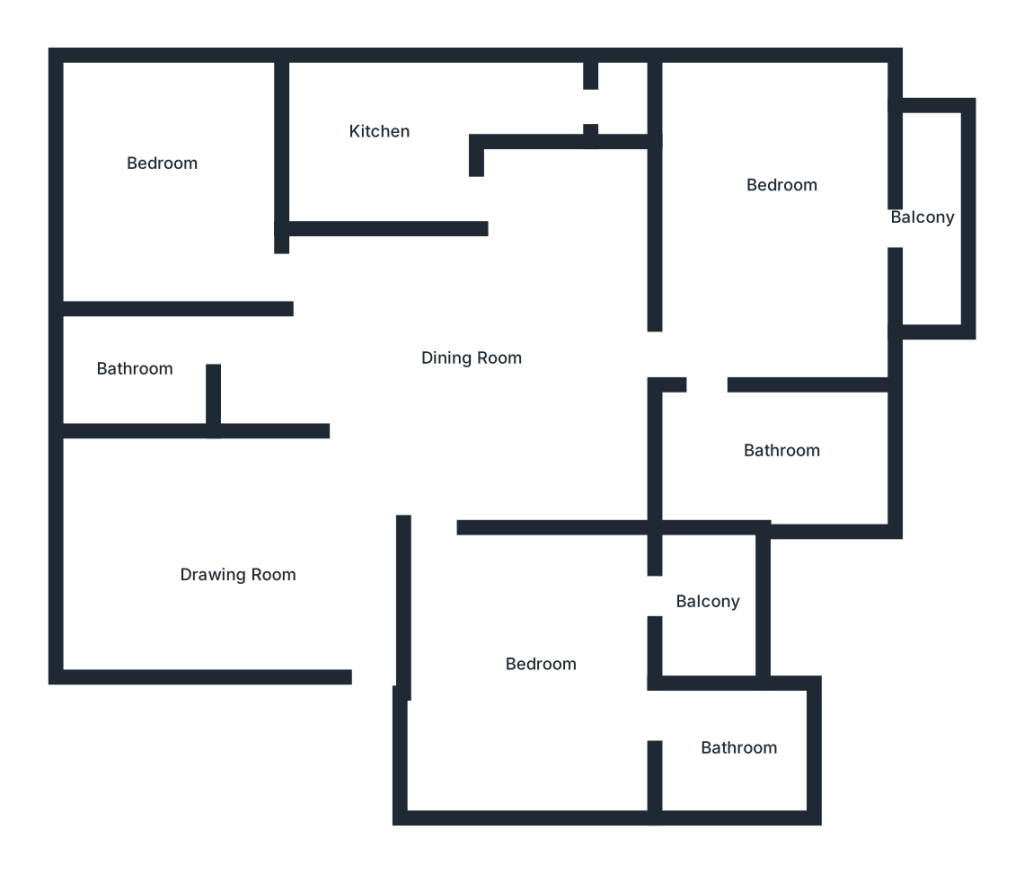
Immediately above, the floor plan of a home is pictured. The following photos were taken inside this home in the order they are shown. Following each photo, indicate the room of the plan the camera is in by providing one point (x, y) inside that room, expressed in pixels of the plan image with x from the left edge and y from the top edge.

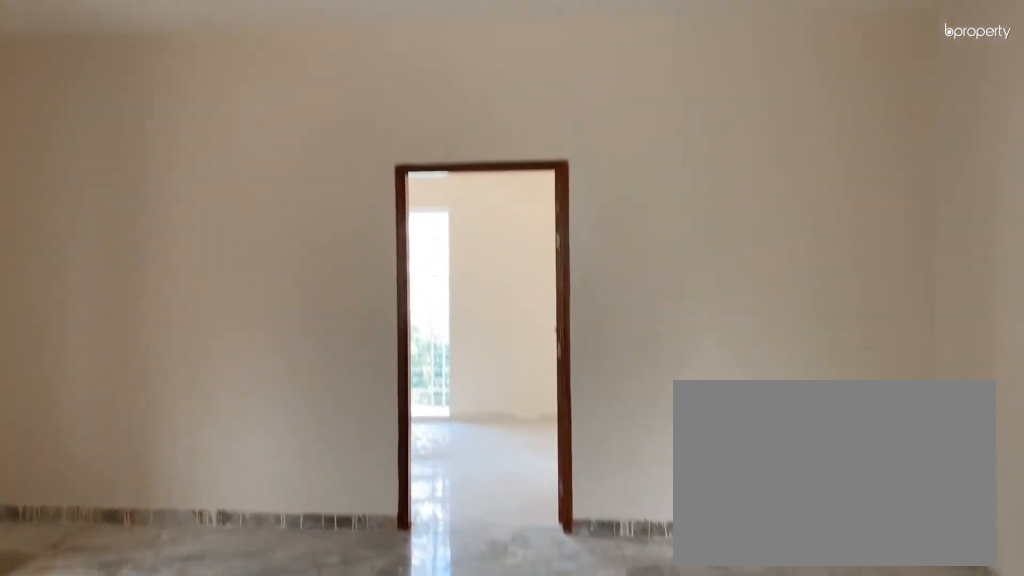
(479, 330)
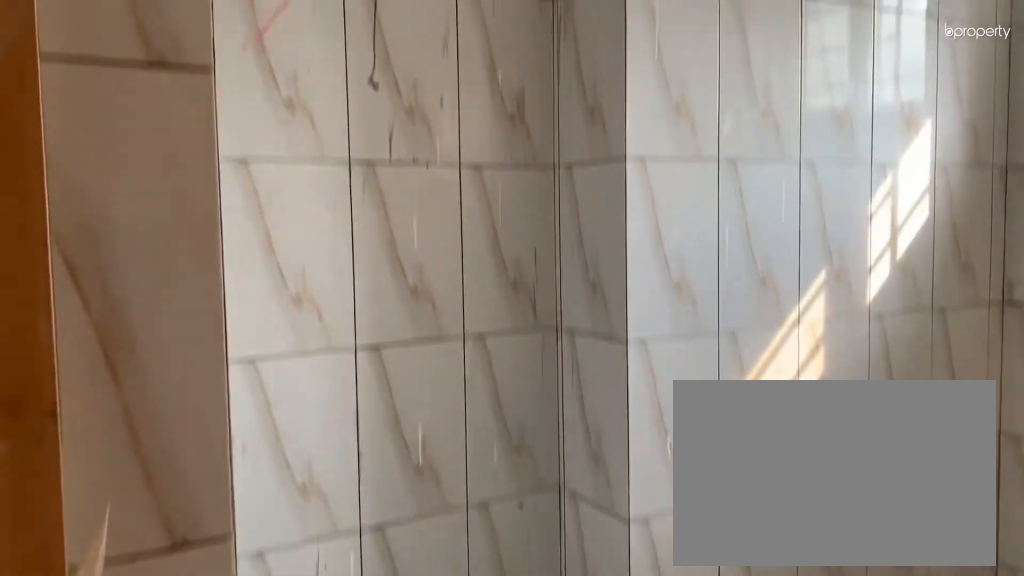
(133, 372)
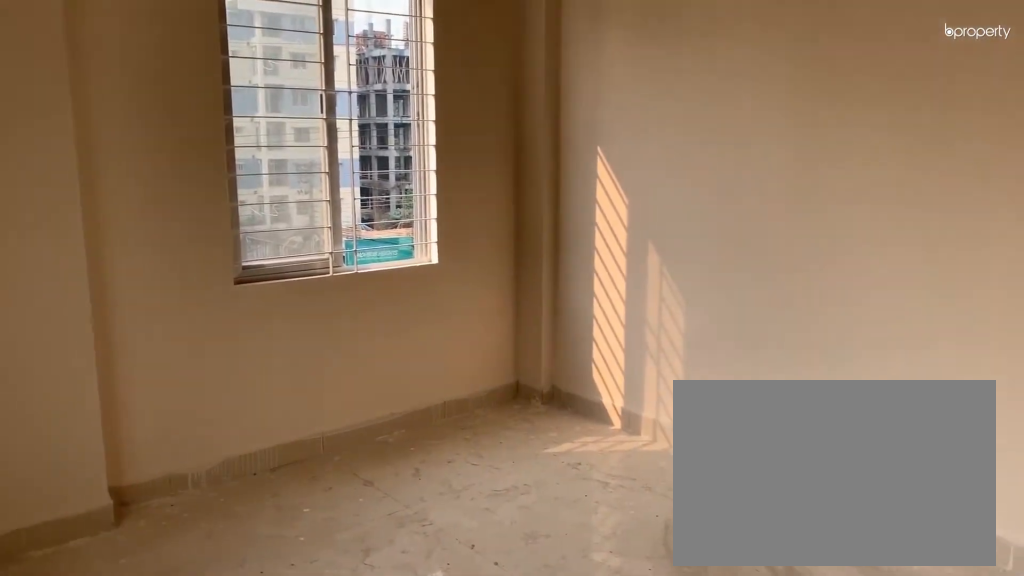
(180, 170)
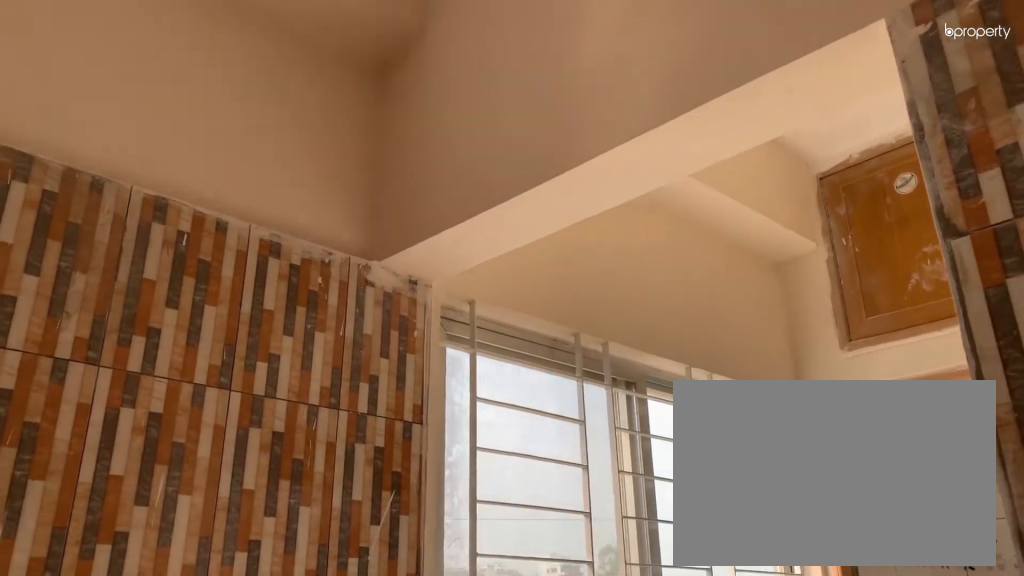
(398, 139)
